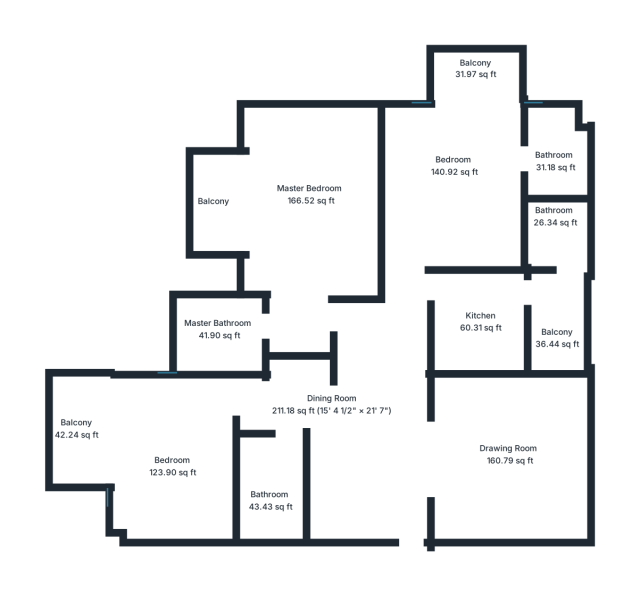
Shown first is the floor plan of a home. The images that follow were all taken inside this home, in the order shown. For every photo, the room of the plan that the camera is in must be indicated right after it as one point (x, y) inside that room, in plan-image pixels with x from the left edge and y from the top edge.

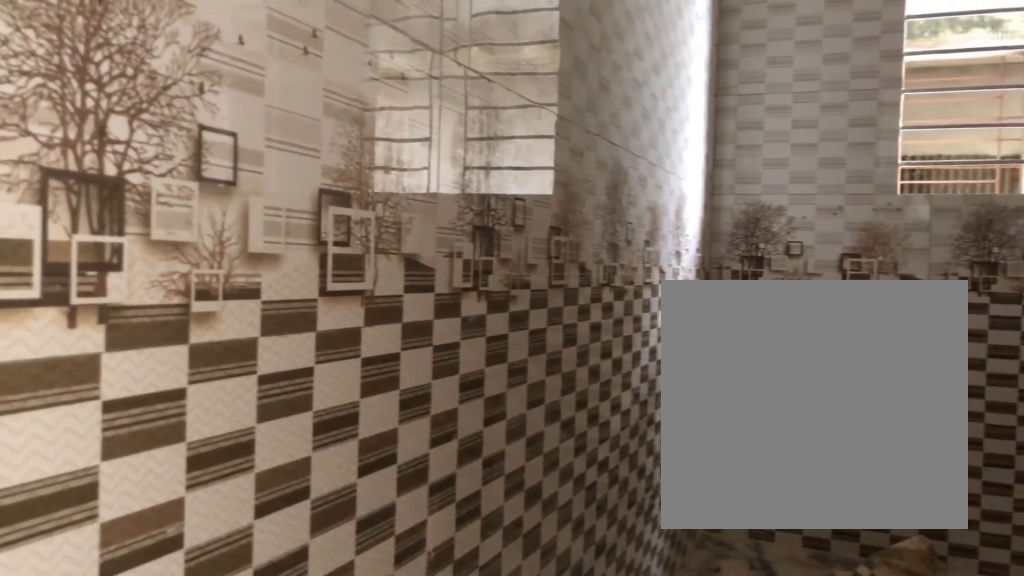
(269, 501)
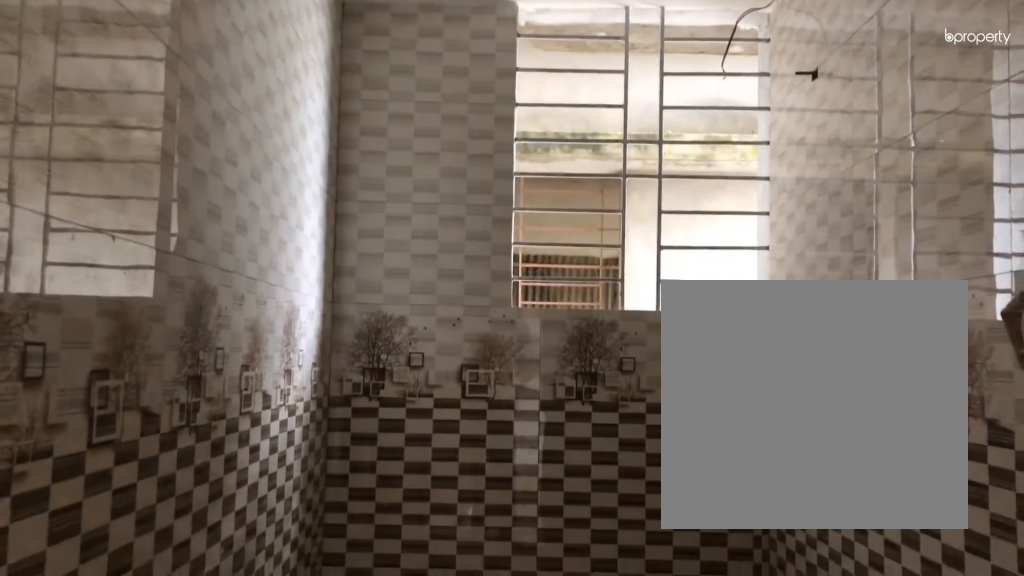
(269, 501)
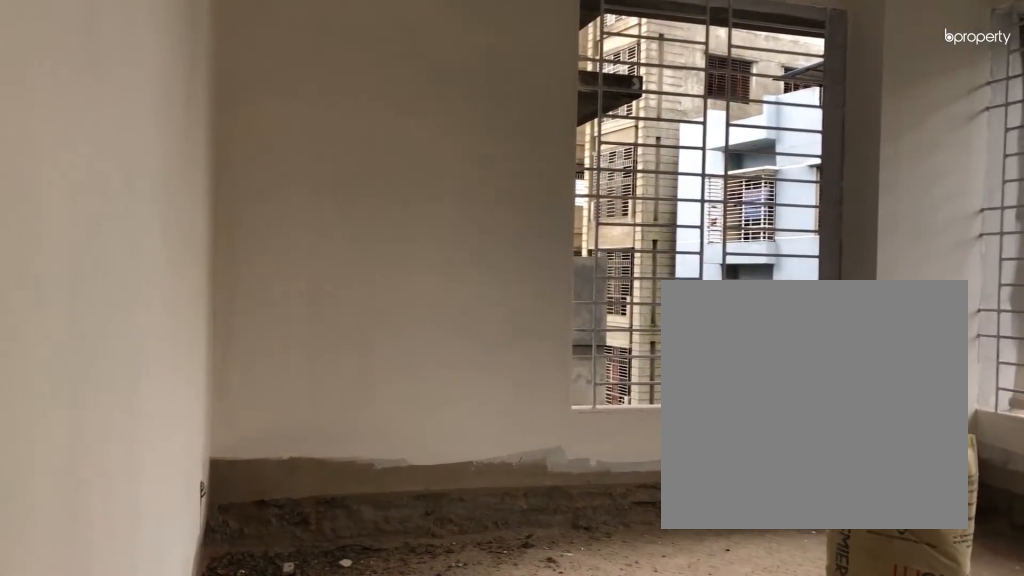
(173, 465)
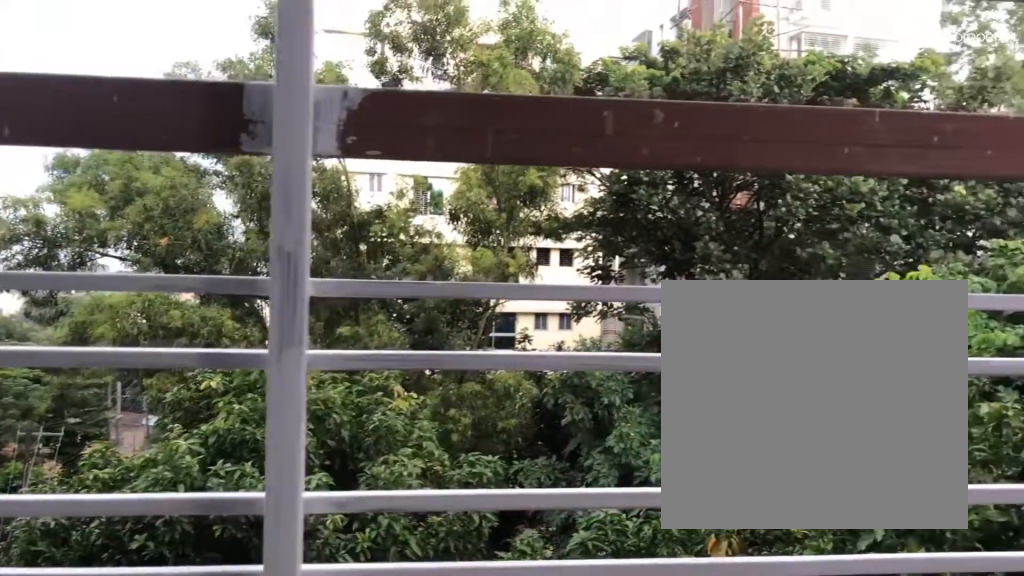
(78, 425)
